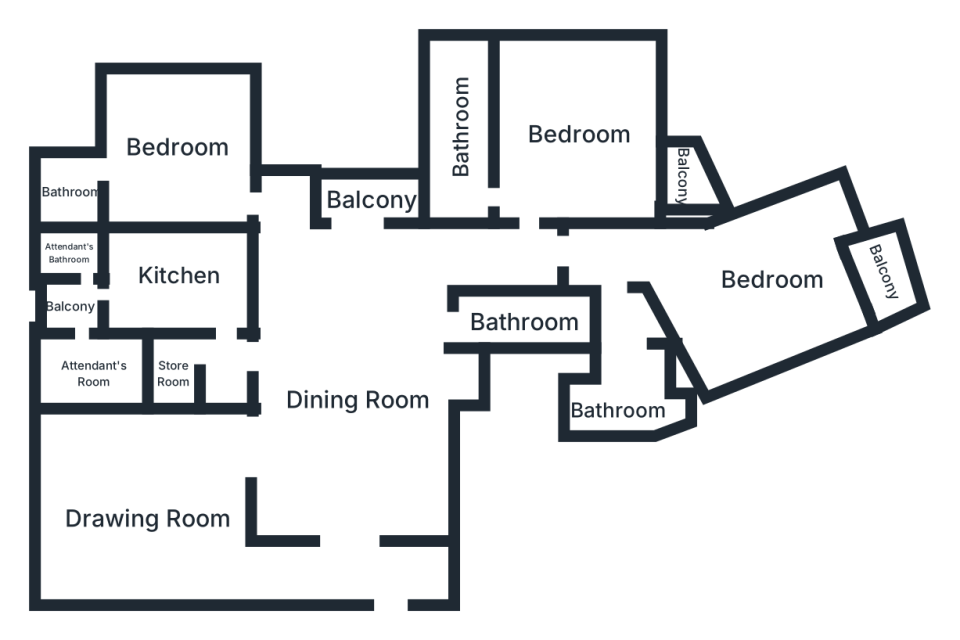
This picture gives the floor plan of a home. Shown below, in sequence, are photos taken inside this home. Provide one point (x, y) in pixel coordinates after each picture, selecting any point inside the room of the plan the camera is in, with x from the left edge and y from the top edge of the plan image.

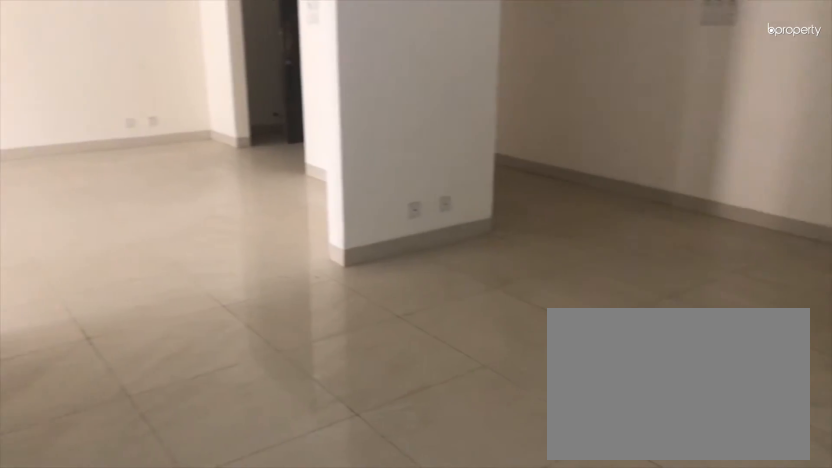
(152, 529)
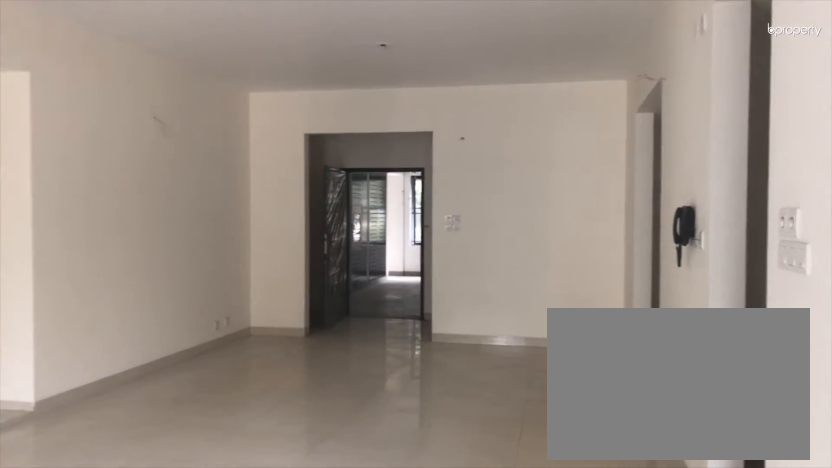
(359, 402)
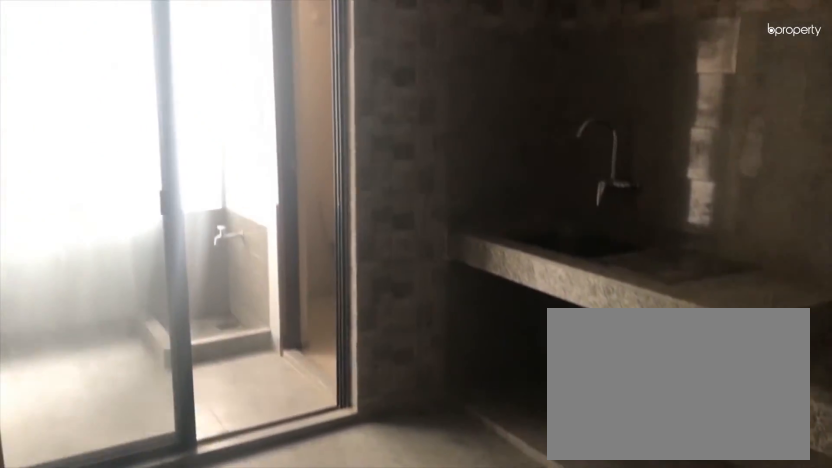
(178, 279)
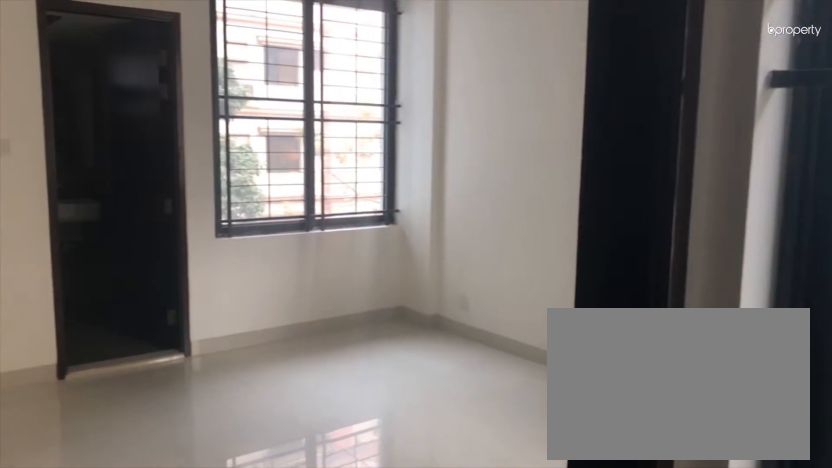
(176, 150)
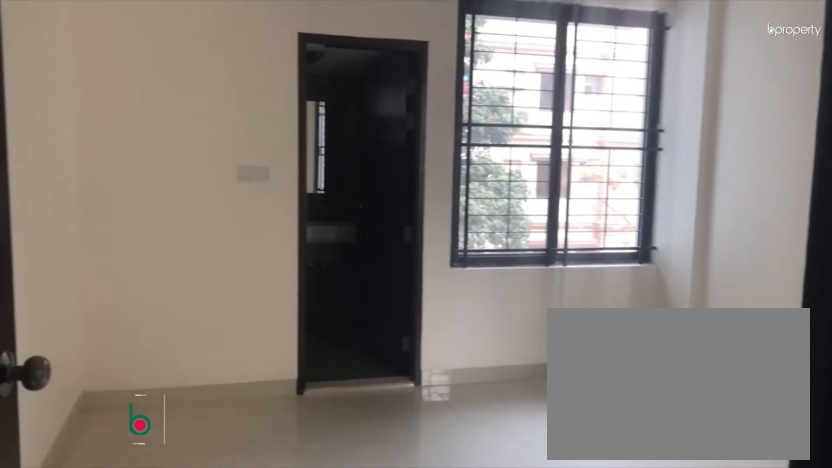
(176, 150)
